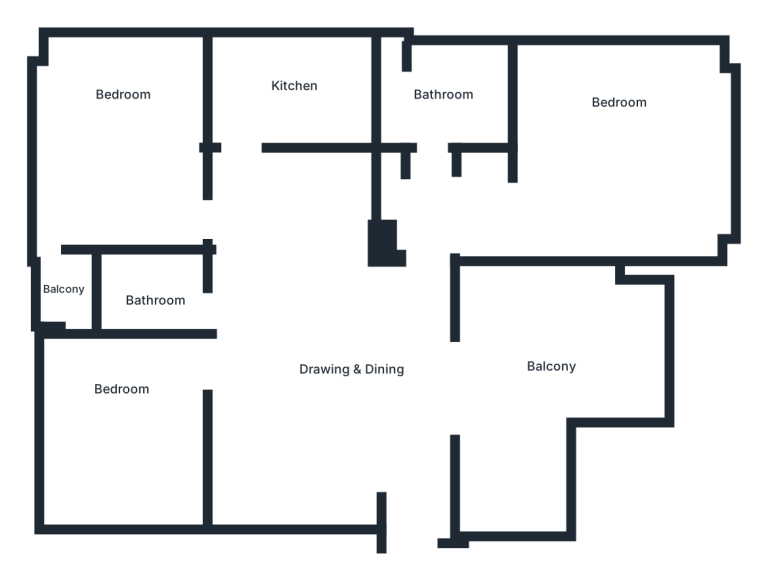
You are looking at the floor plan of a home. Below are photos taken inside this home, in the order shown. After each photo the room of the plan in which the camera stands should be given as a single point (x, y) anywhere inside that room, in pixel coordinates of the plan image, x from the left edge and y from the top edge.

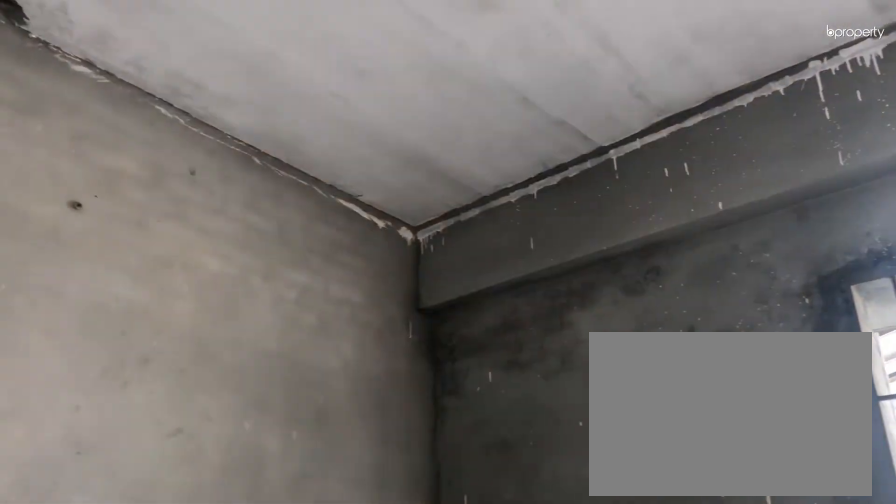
(621, 144)
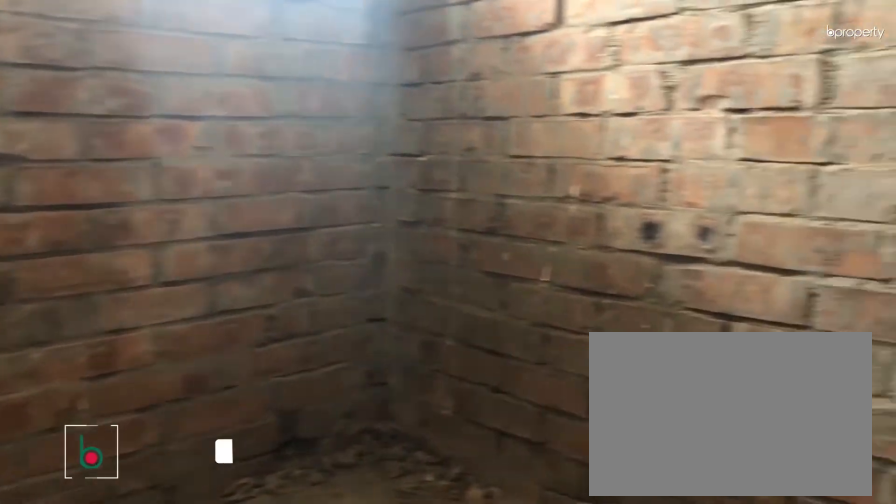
(444, 93)
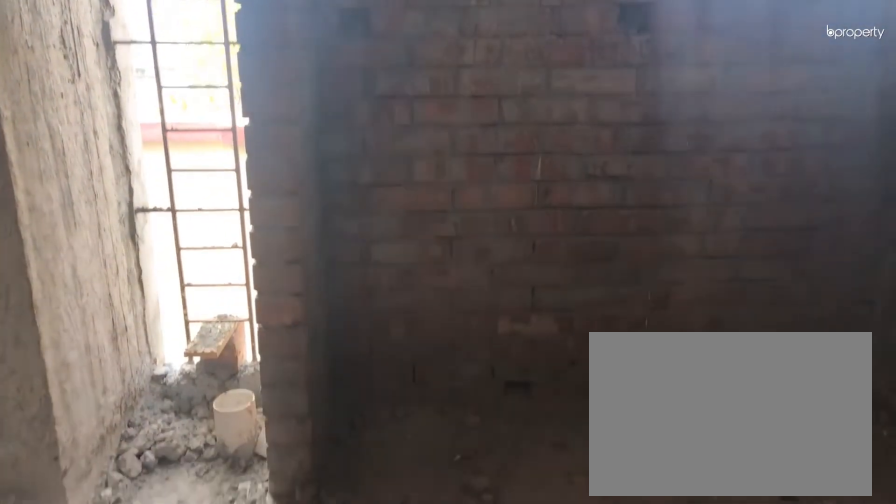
(444, 93)
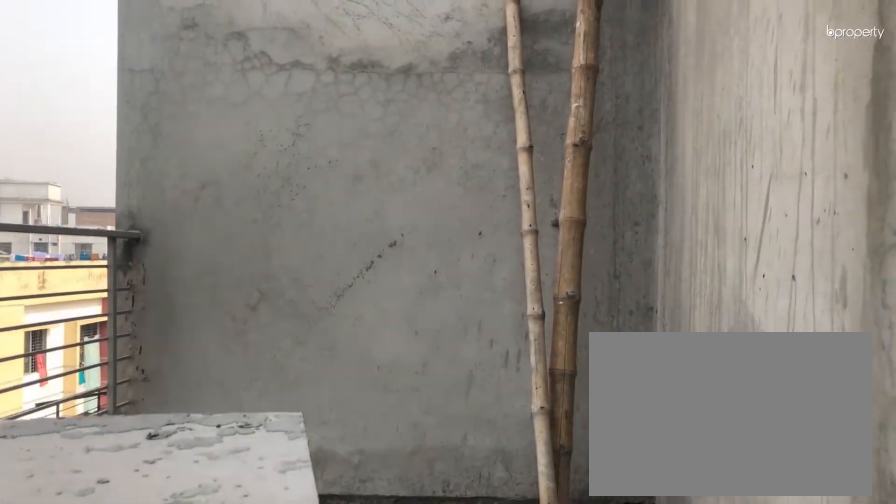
(555, 365)
